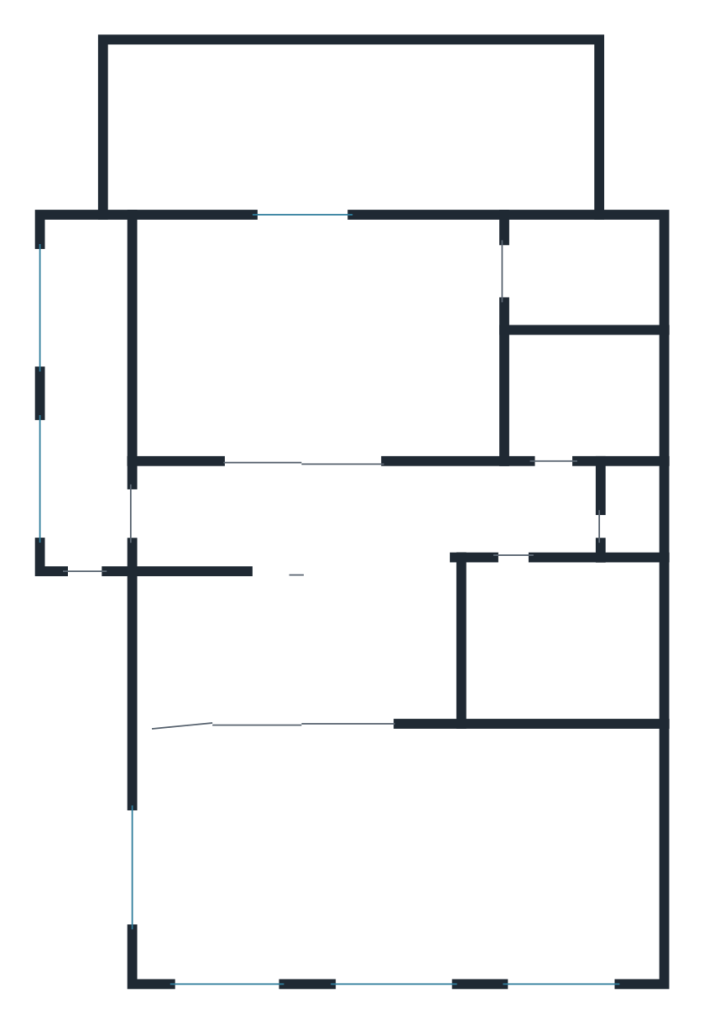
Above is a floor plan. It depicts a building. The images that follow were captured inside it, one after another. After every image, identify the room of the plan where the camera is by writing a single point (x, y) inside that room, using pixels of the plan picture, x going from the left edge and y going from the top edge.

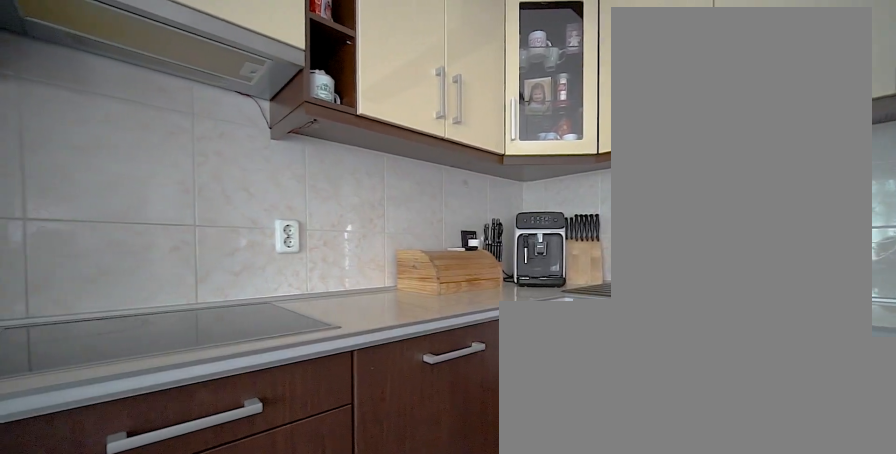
(323, 356)
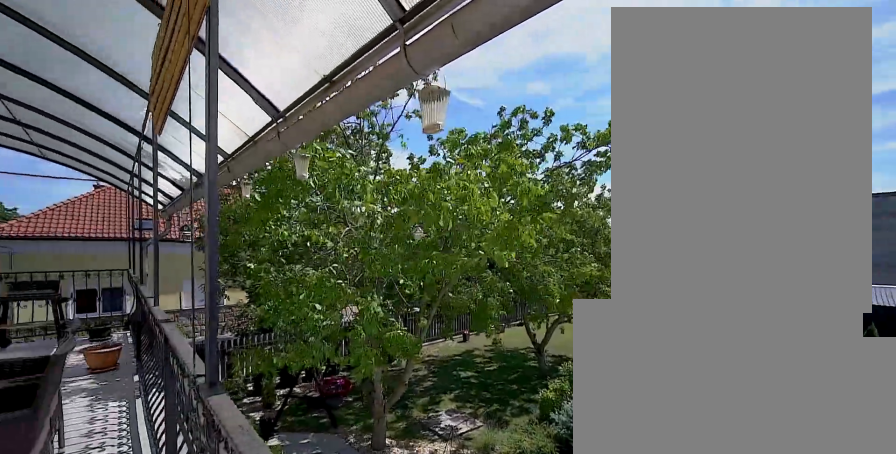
(373, 120)
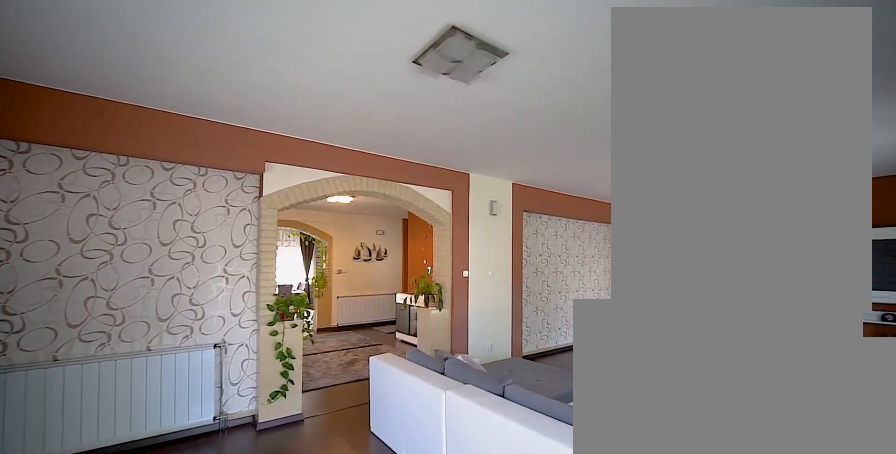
(407, 854)
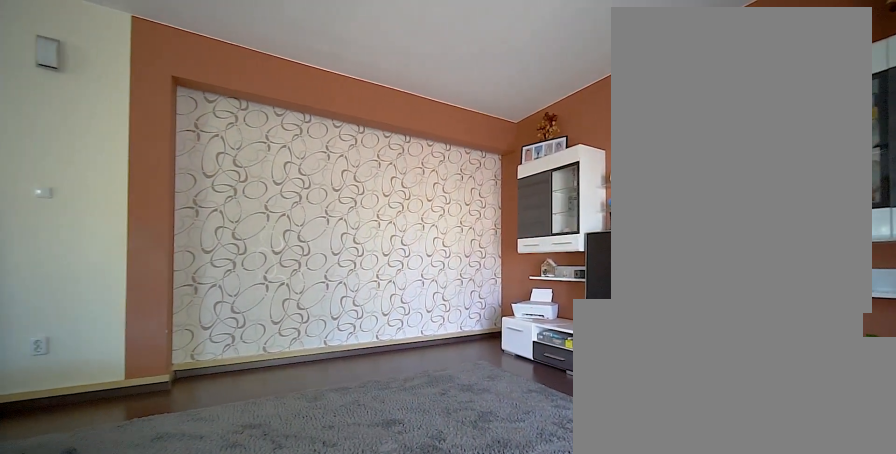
(409, 854)
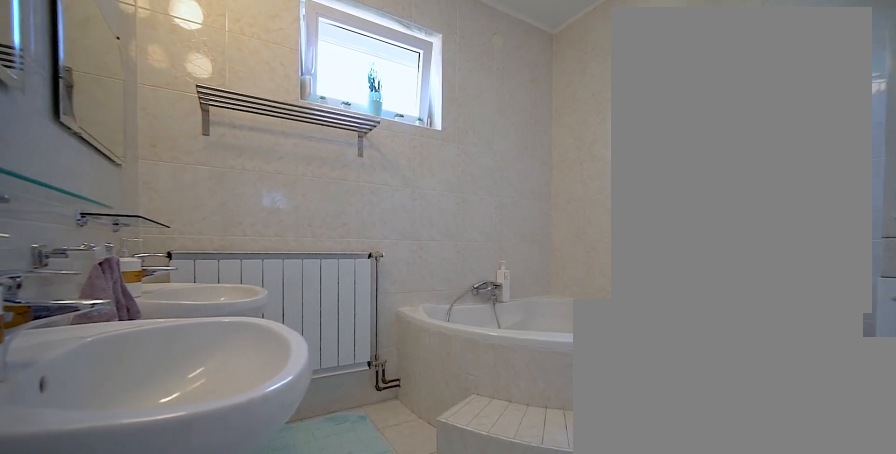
(569, 635)
